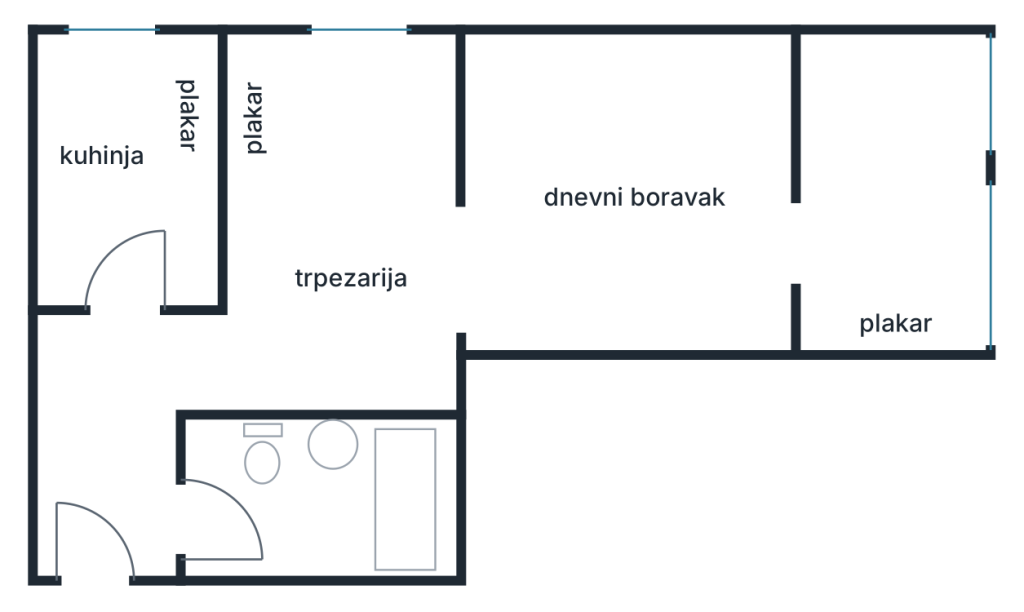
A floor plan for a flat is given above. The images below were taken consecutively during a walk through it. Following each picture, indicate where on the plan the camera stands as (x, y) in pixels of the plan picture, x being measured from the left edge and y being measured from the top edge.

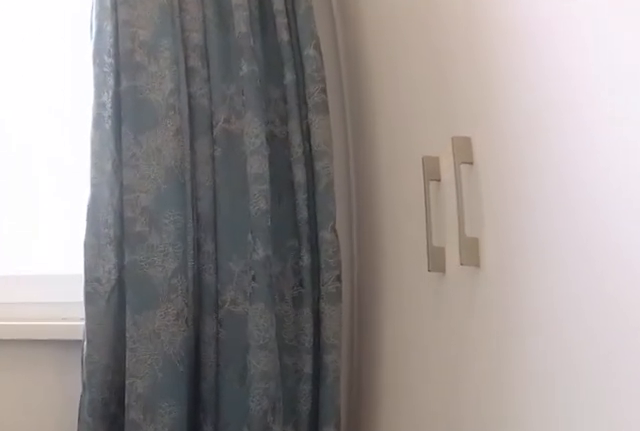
(865, 242)
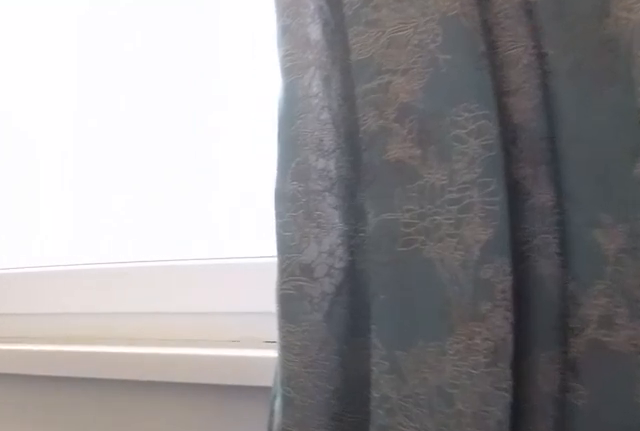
(899, 242)
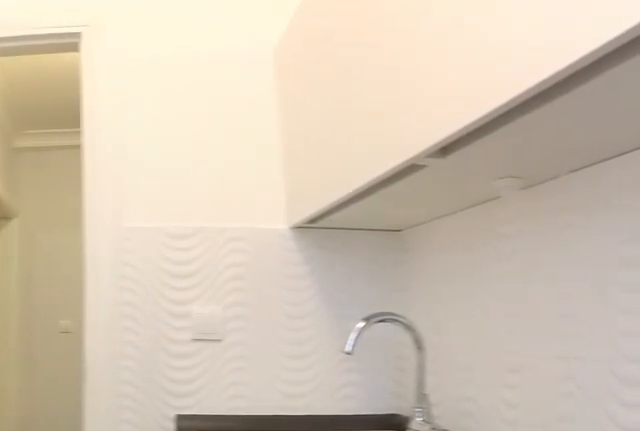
(136, 35)
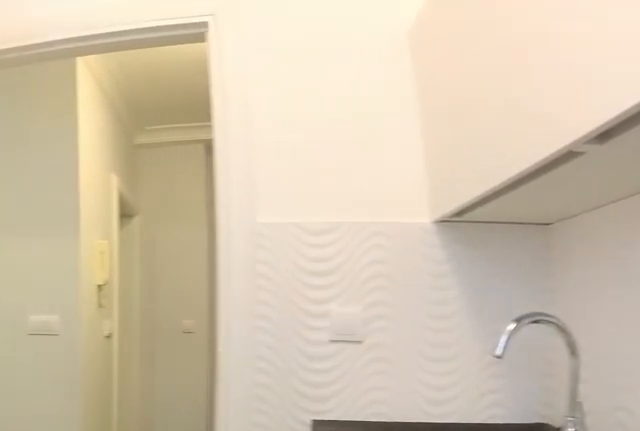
(131, 35)
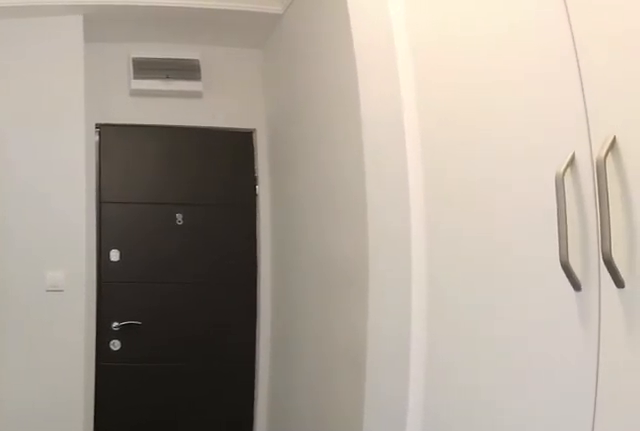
(129, 292)
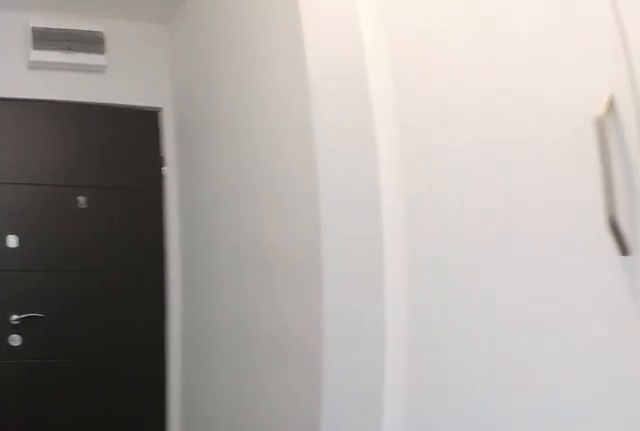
(129, 338)
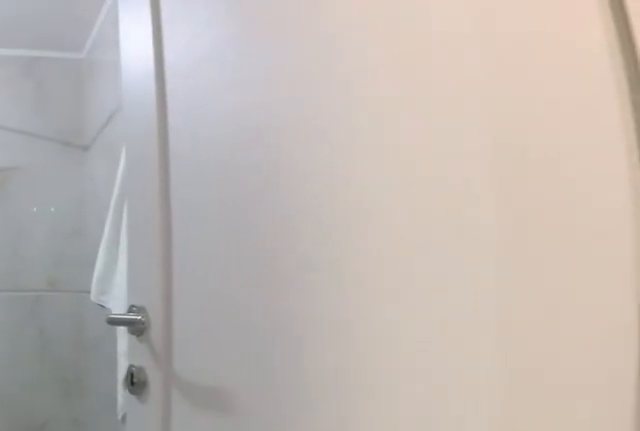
(146, 526)
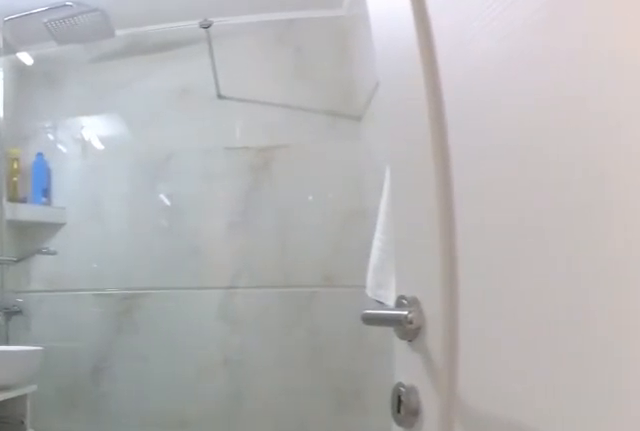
(165, 529)
